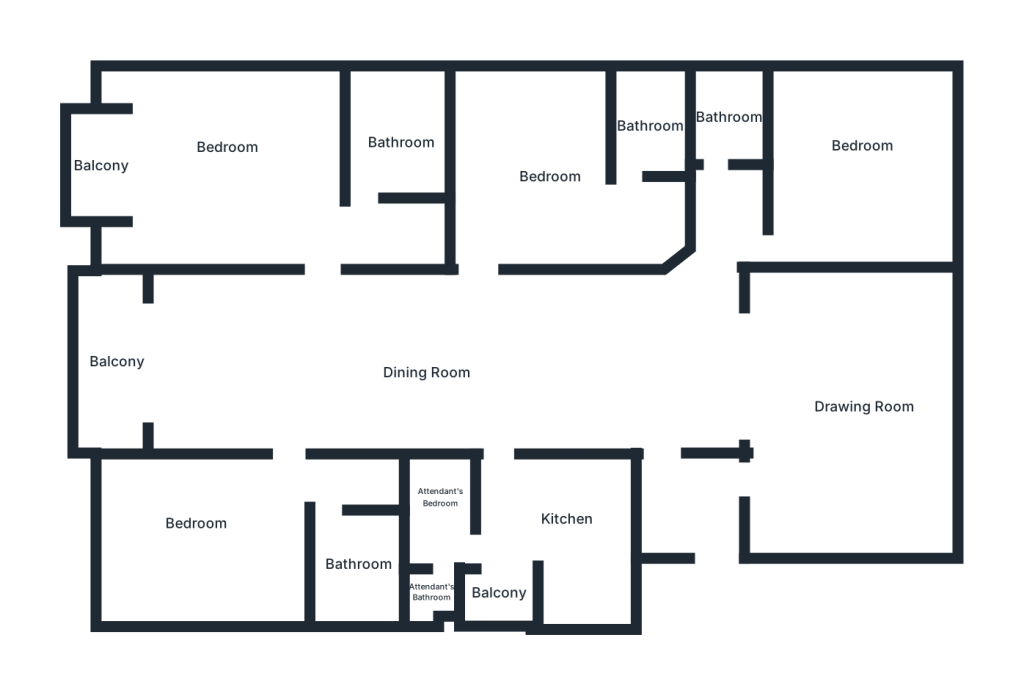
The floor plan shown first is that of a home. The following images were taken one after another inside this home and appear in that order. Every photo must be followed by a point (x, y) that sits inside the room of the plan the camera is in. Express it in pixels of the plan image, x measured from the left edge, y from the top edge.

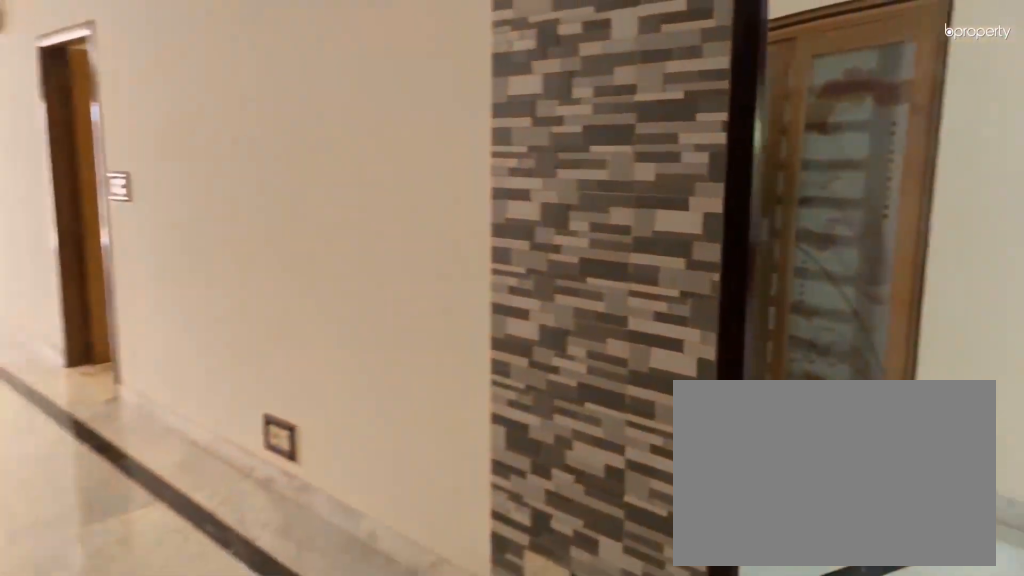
(510, 354)
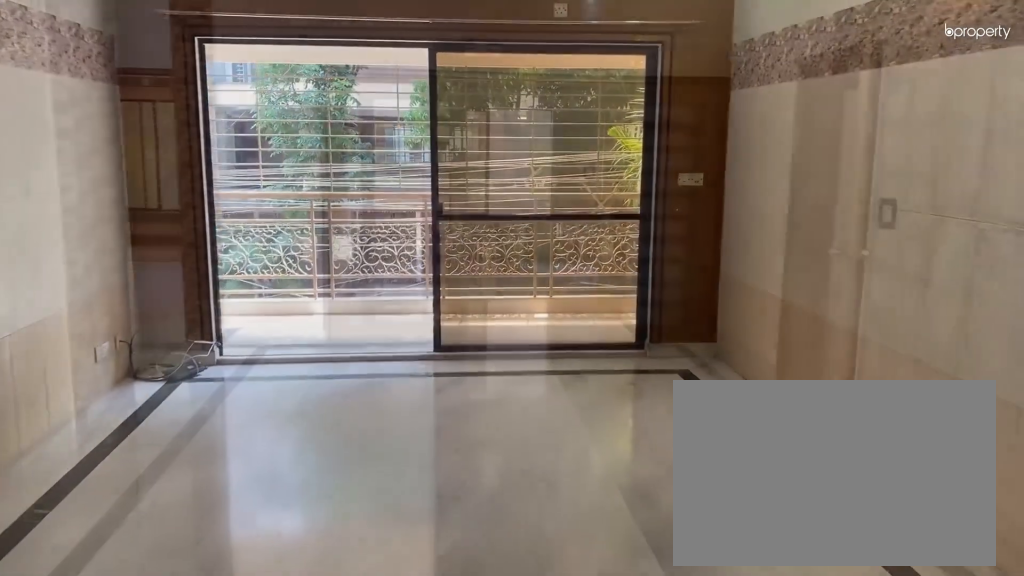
(285, 354)
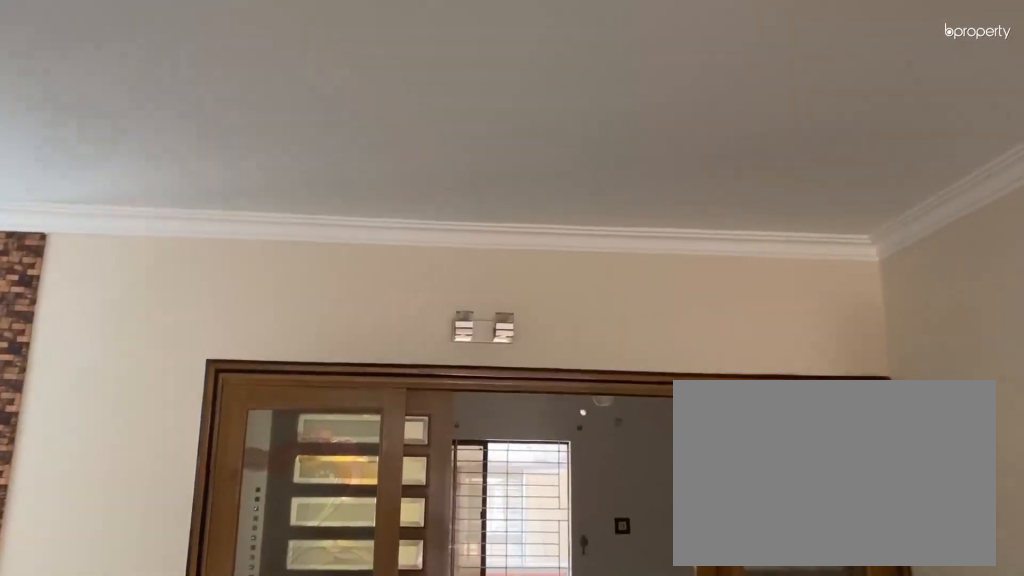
(542, 354)
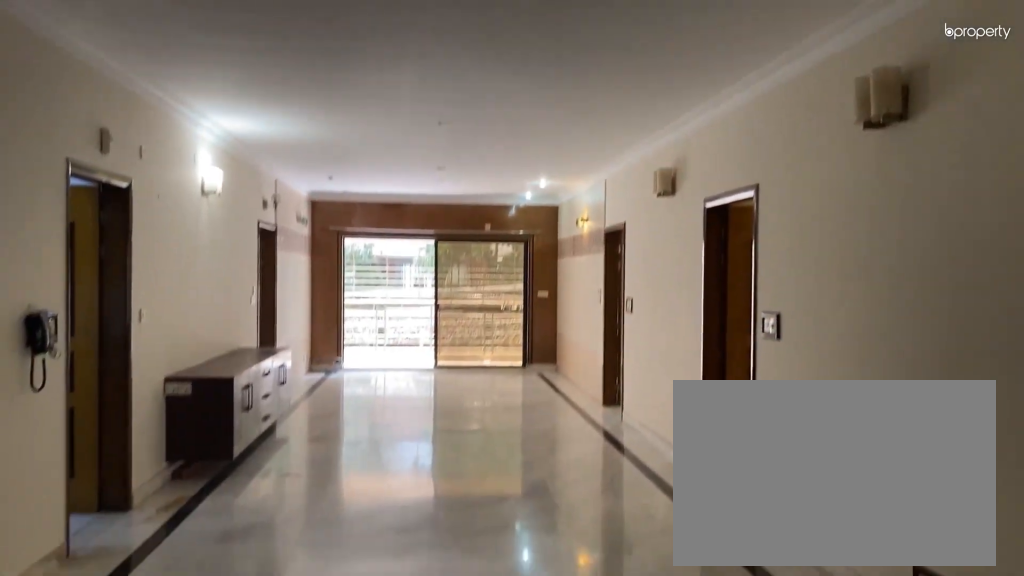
(542, 354)
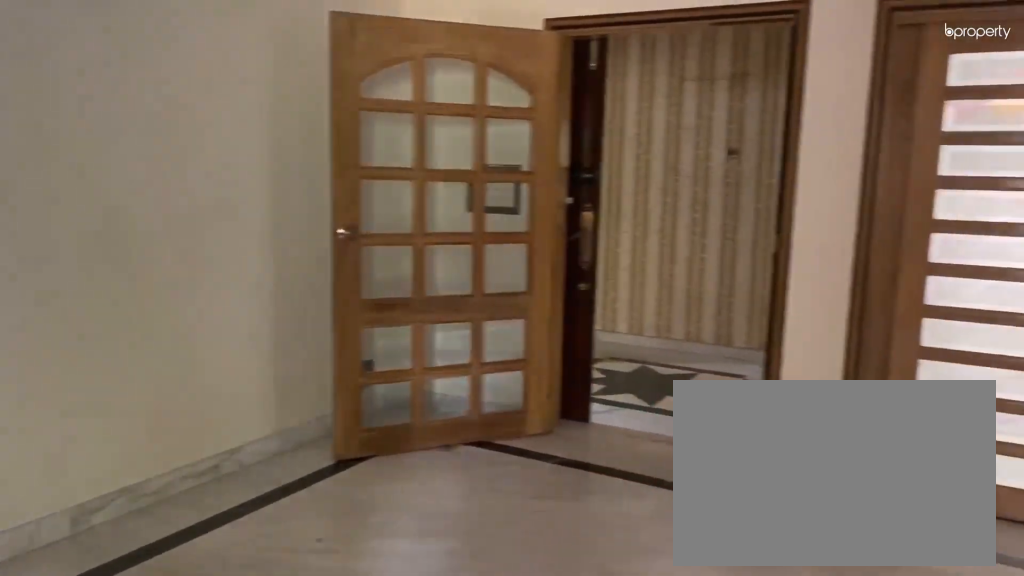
(847, 369)
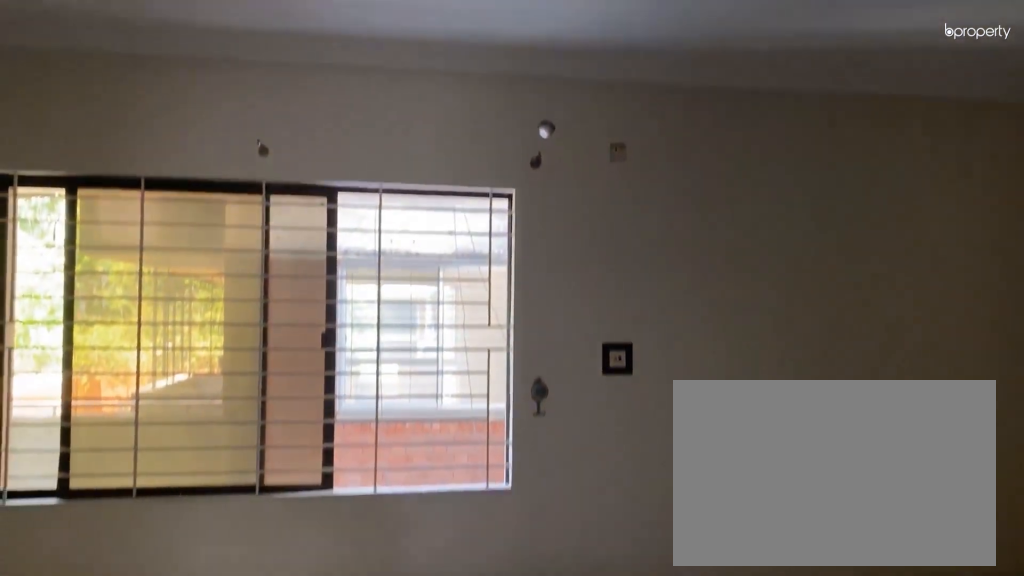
(847, 369)
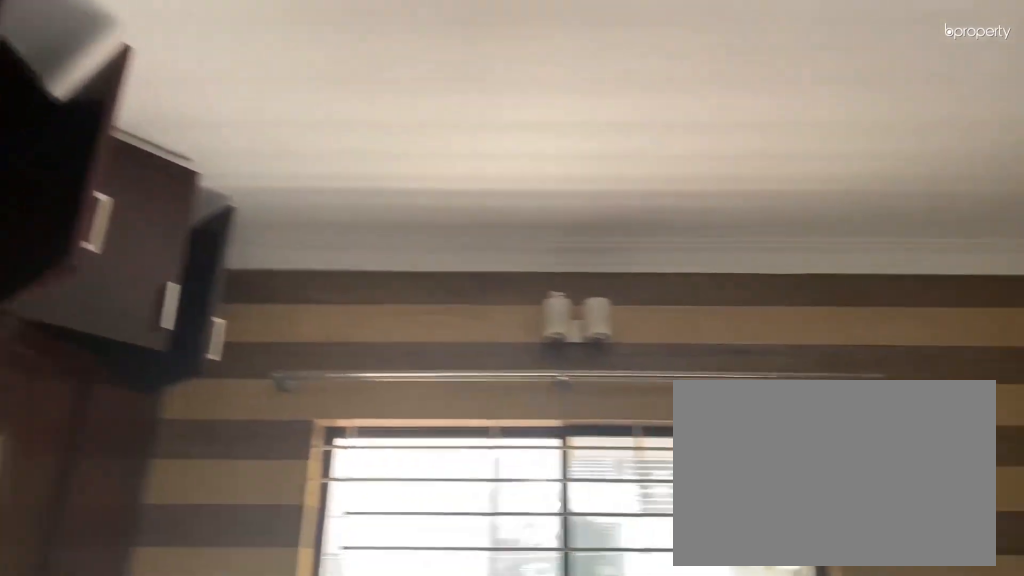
(860, 152)
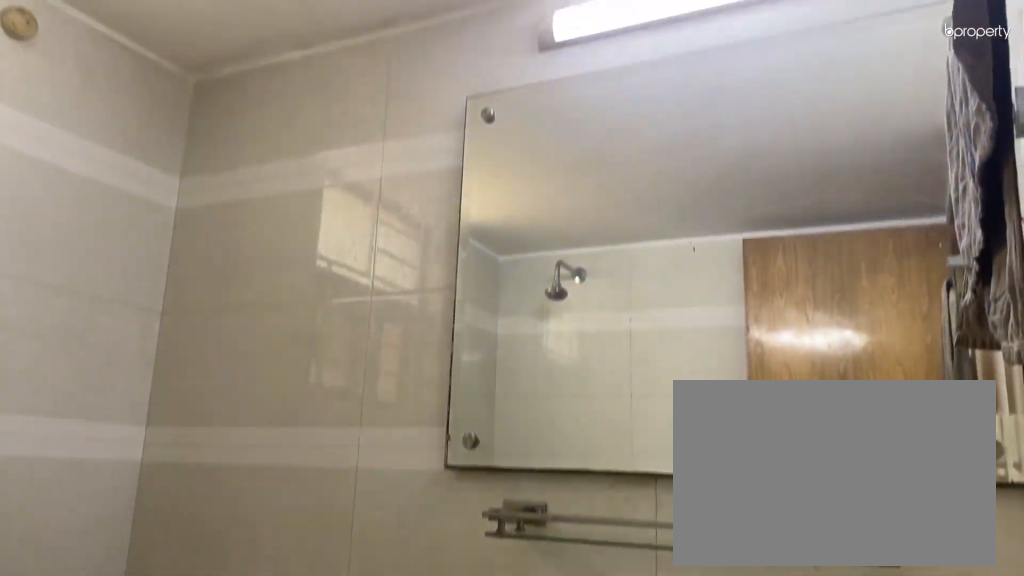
(724, 108)
